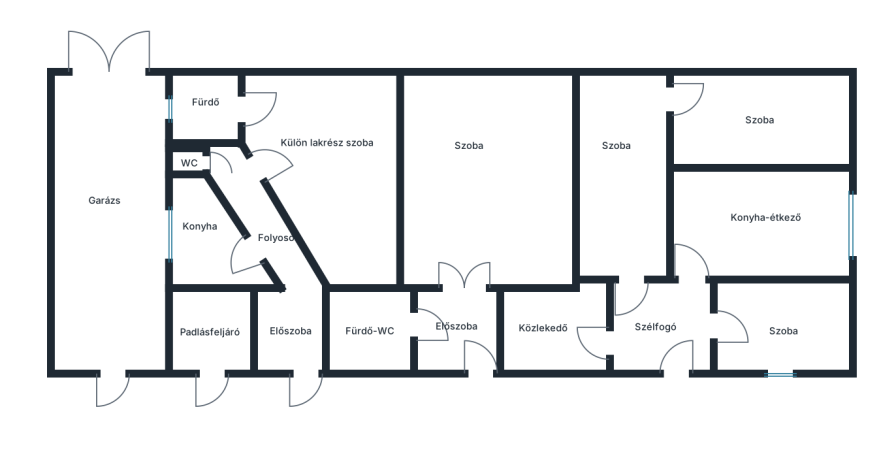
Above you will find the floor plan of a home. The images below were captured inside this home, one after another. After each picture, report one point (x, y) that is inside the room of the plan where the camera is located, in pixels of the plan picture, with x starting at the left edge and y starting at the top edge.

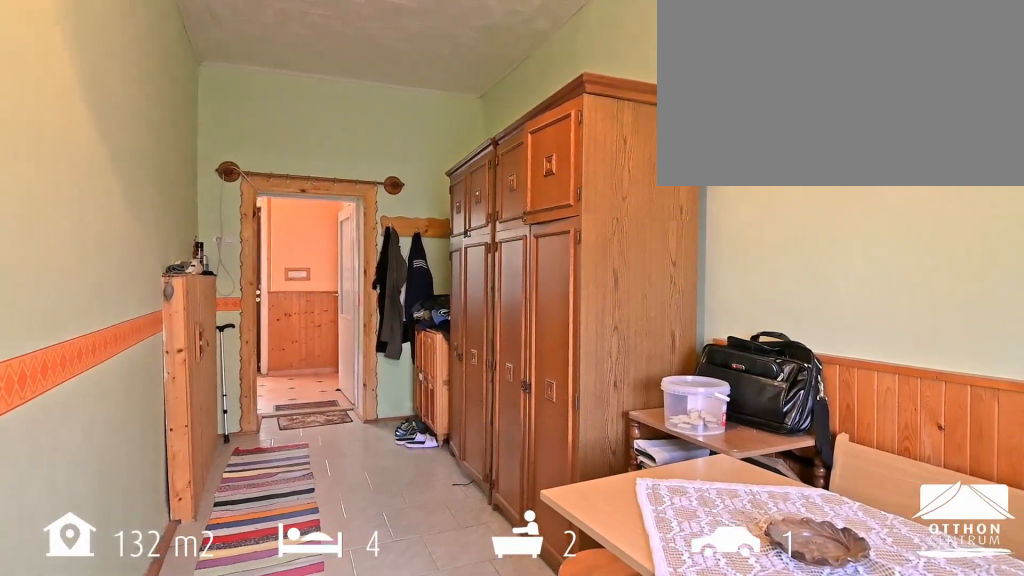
(618, 185)
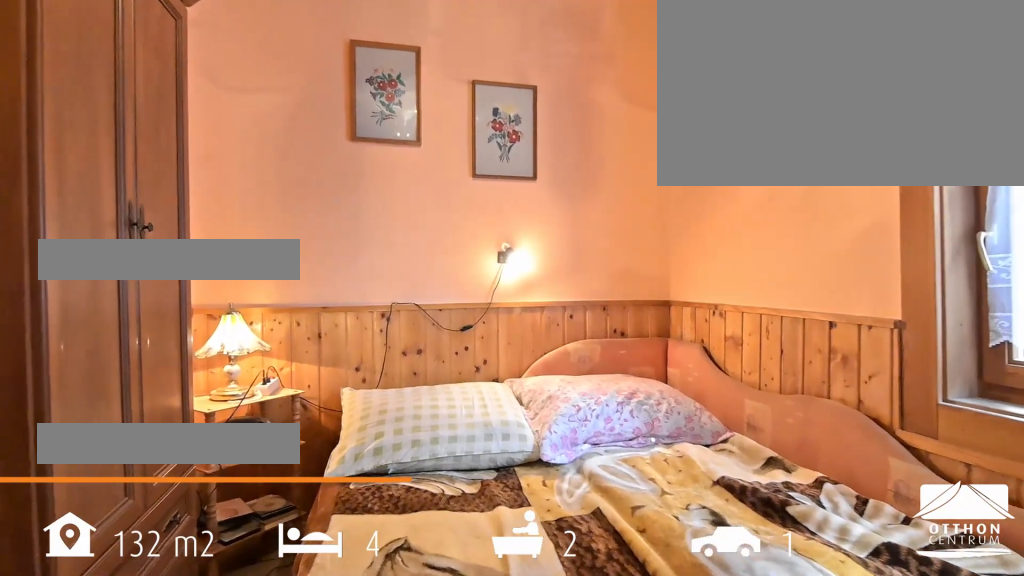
(783, 312)
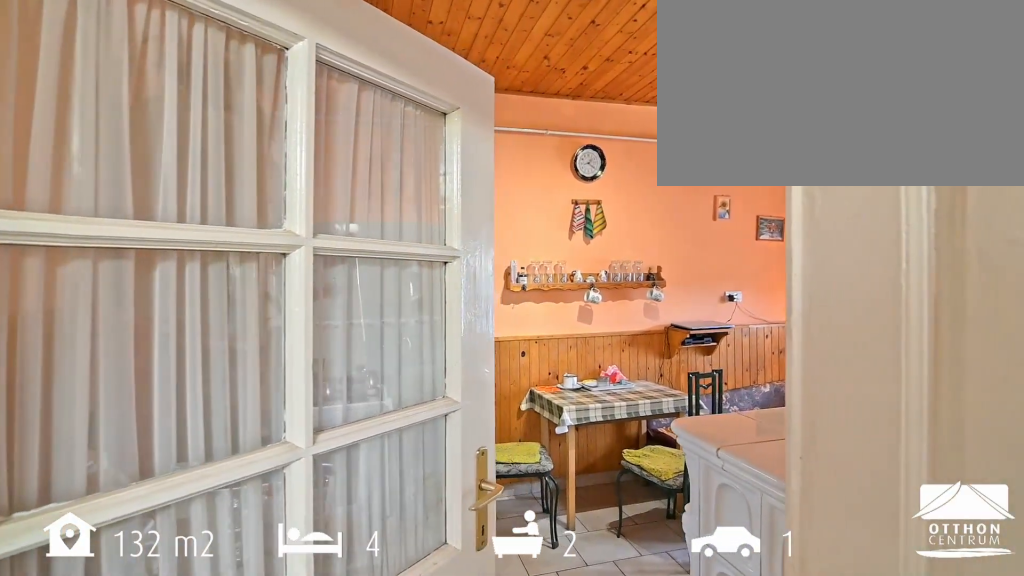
(768, 249)
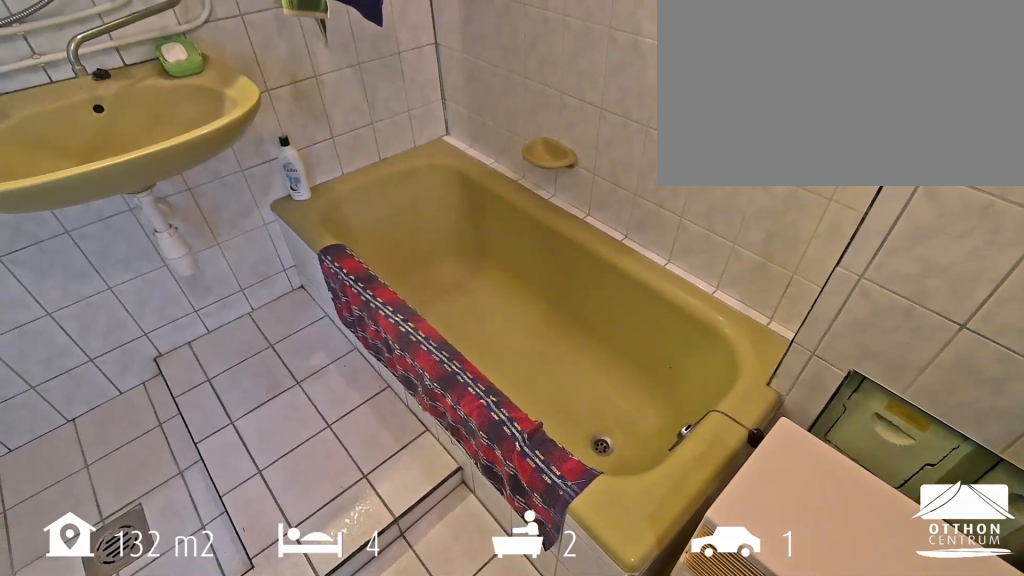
(376, 353)
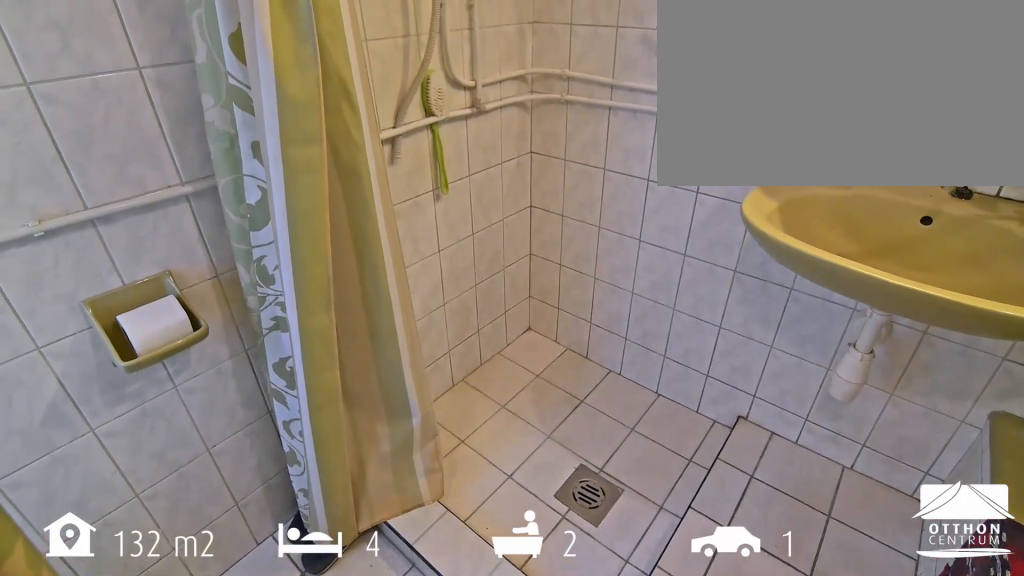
(376, 353)
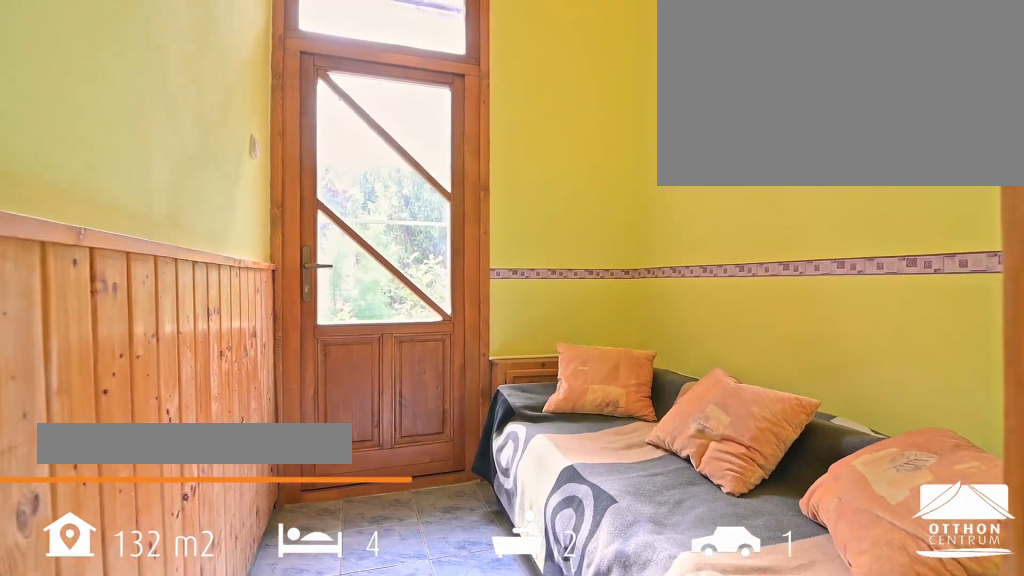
(294, 353)
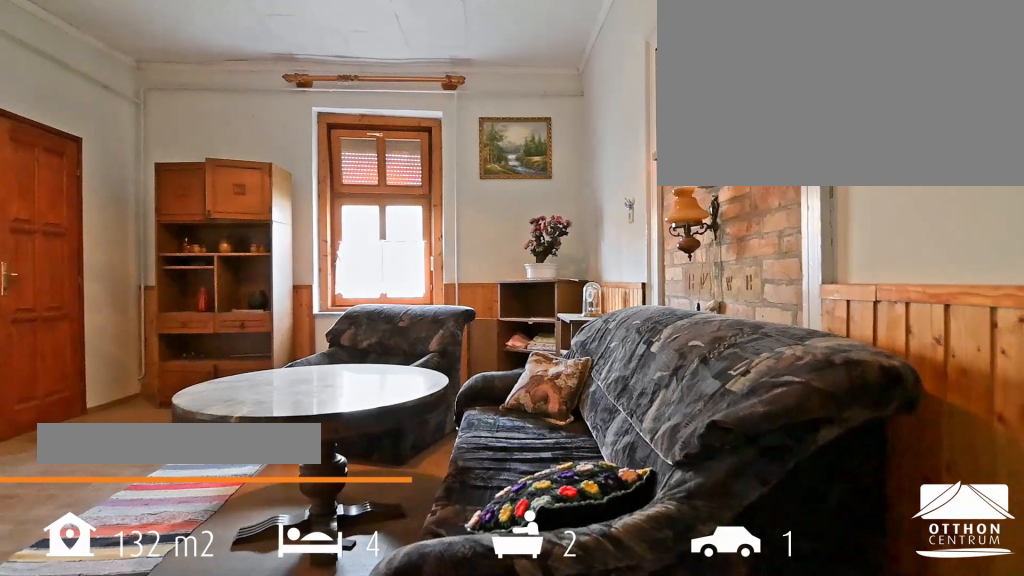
(347, 193)
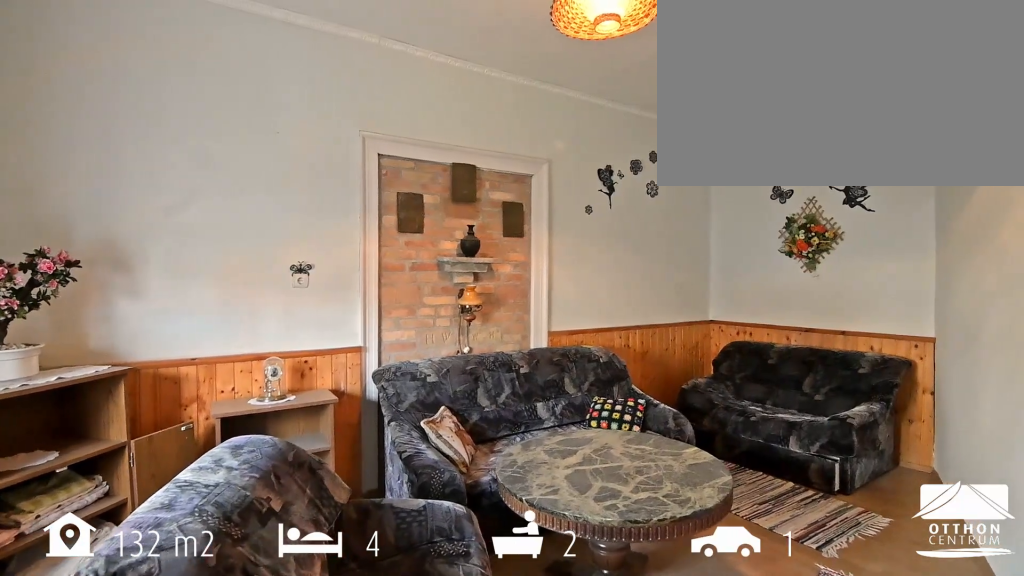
(347, 193)
